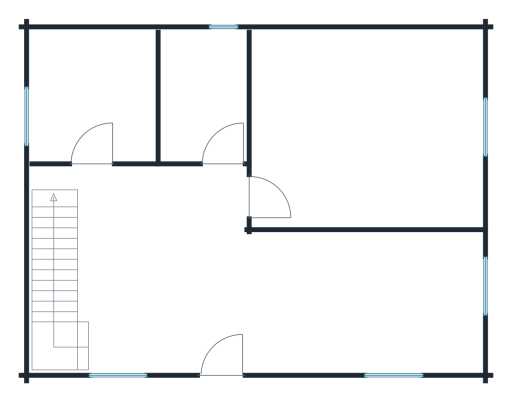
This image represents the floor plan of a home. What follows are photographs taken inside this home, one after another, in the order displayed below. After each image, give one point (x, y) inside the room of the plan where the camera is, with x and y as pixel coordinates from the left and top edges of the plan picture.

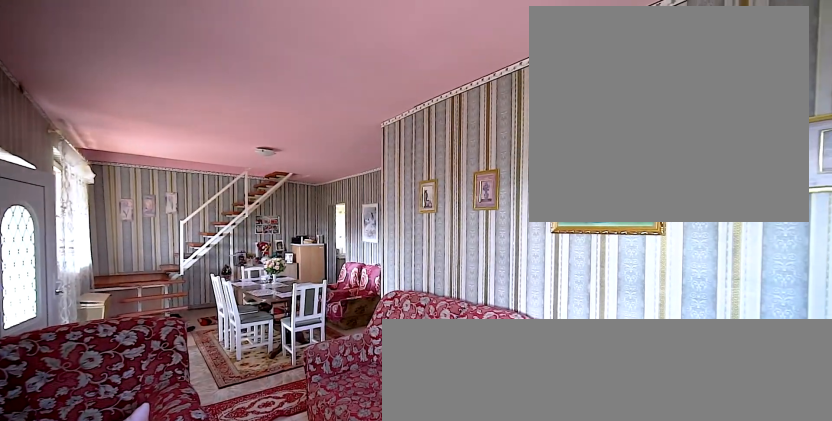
(217, 289)
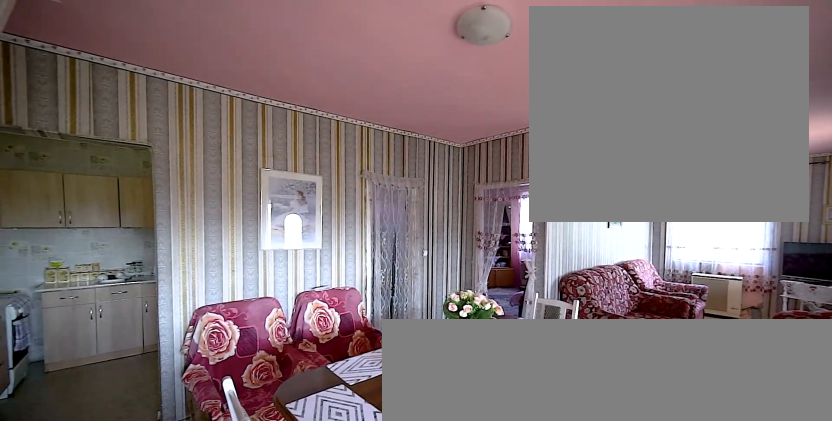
(218, 289)
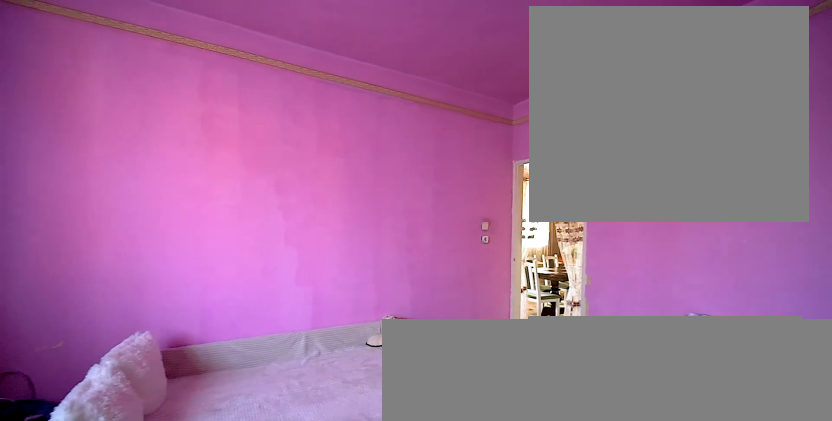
(371, 137)
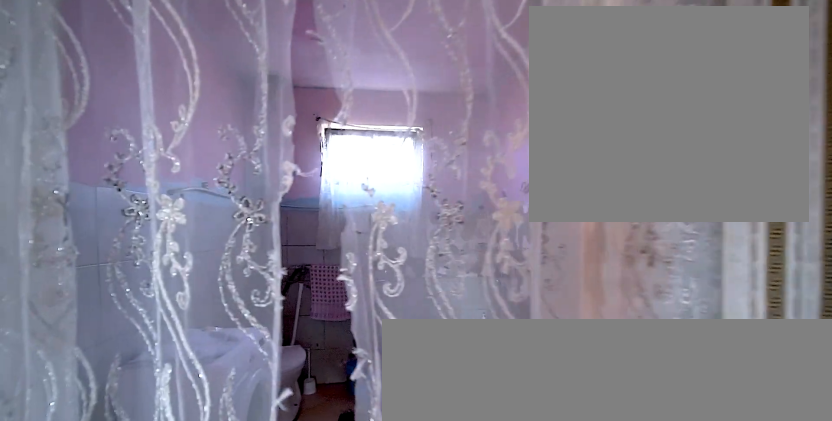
(203, 101)
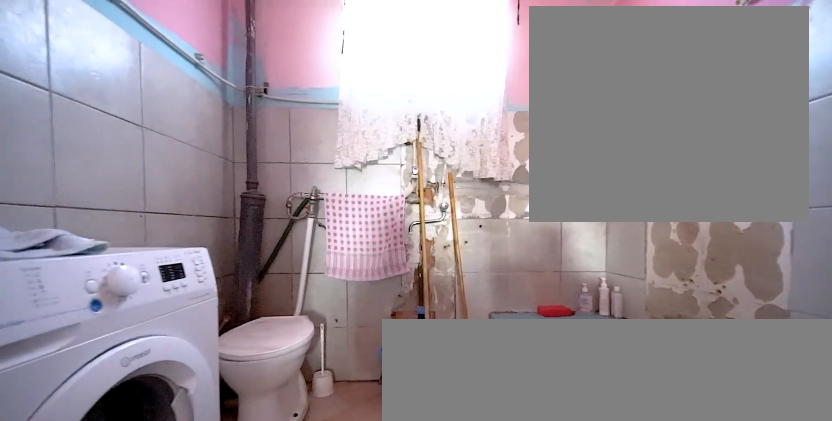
(203, 101)
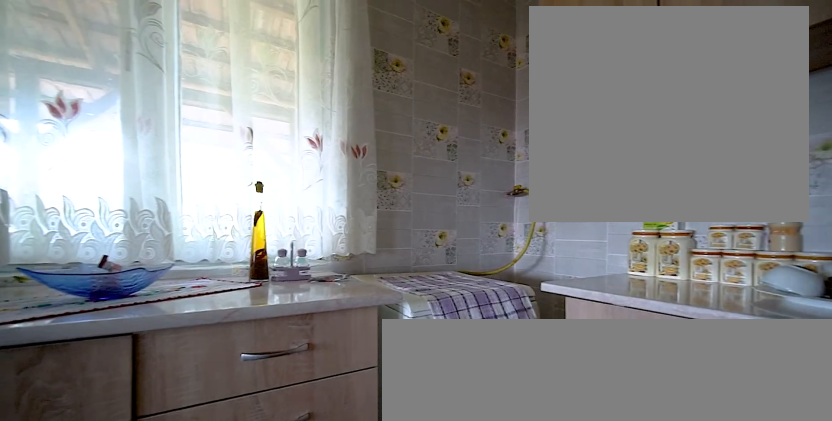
(98, 108)
